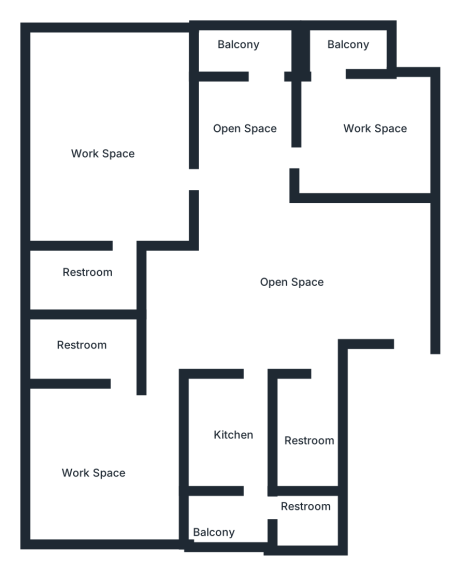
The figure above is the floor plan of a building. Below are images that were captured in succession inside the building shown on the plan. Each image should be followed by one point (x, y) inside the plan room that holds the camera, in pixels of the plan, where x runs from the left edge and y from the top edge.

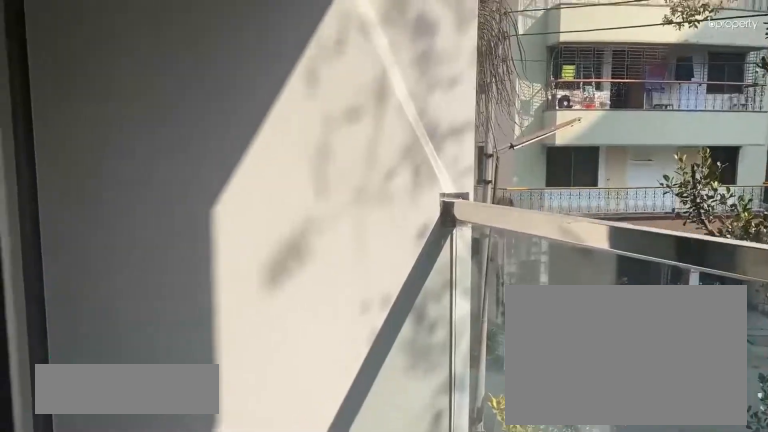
(254, 71)
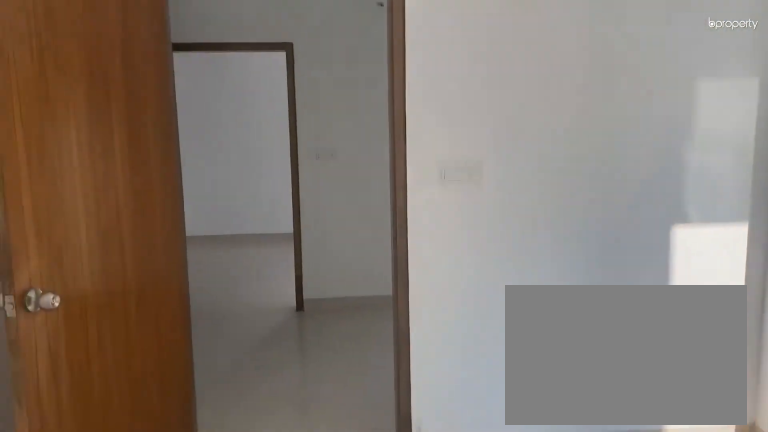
(363, 131)
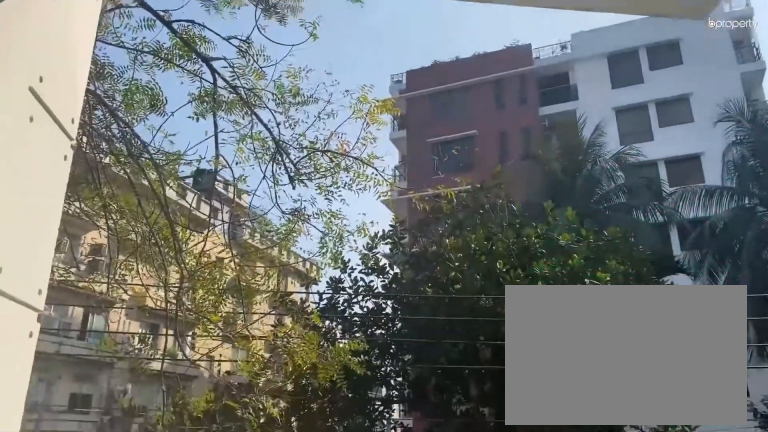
(341, 44)
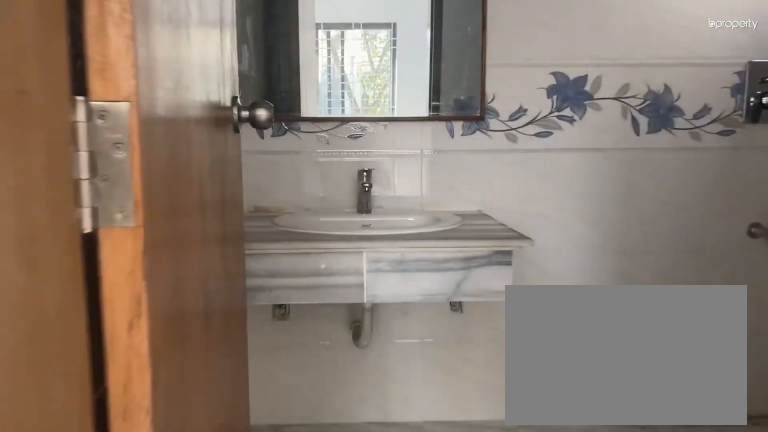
(92, 278)
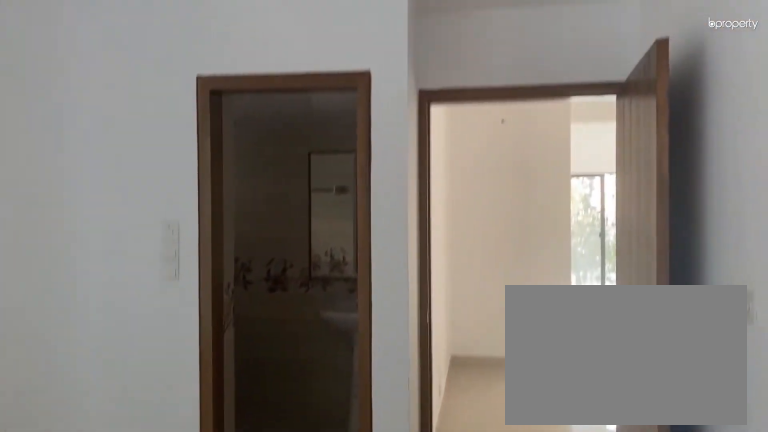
(108, 449)
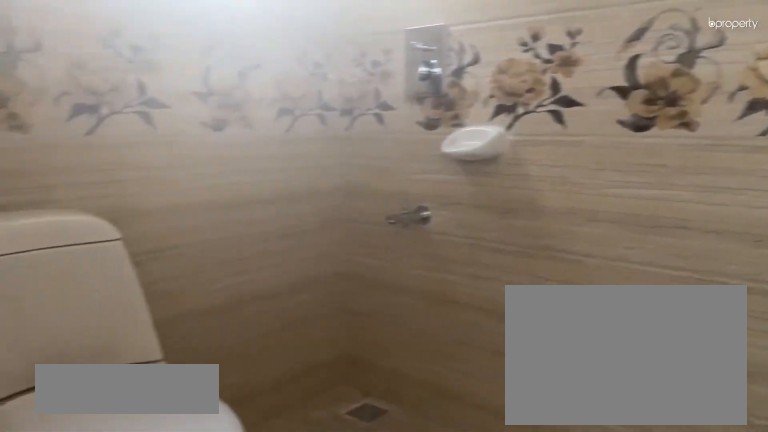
(89, 349)
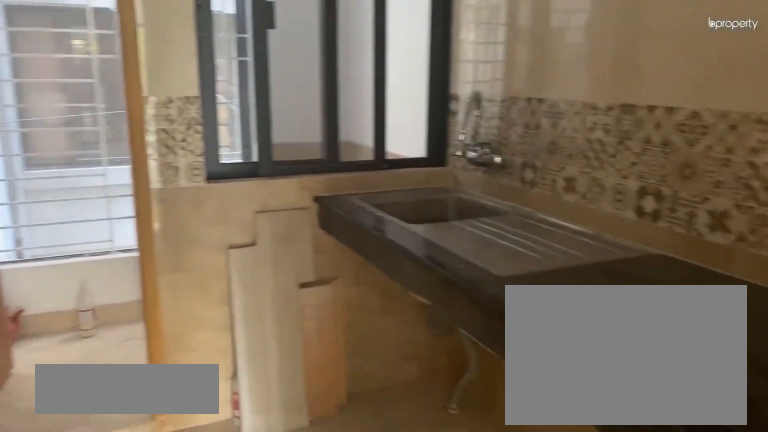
(235, 433)
